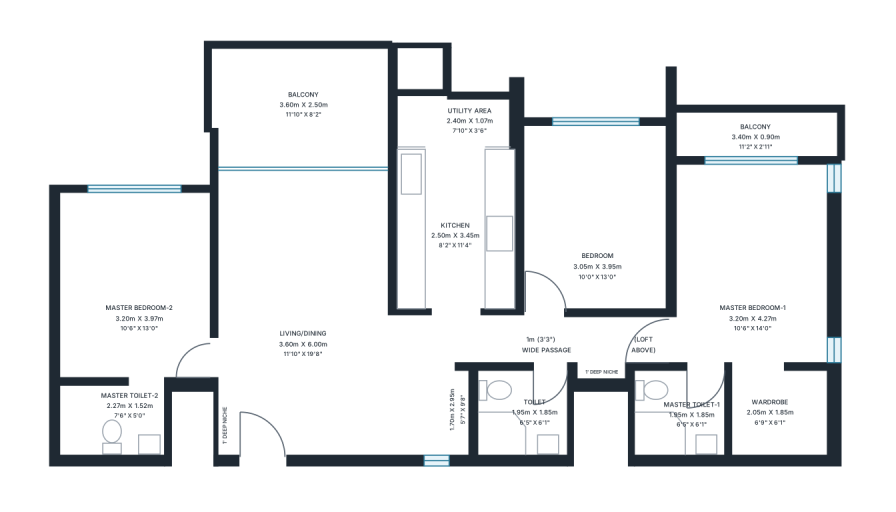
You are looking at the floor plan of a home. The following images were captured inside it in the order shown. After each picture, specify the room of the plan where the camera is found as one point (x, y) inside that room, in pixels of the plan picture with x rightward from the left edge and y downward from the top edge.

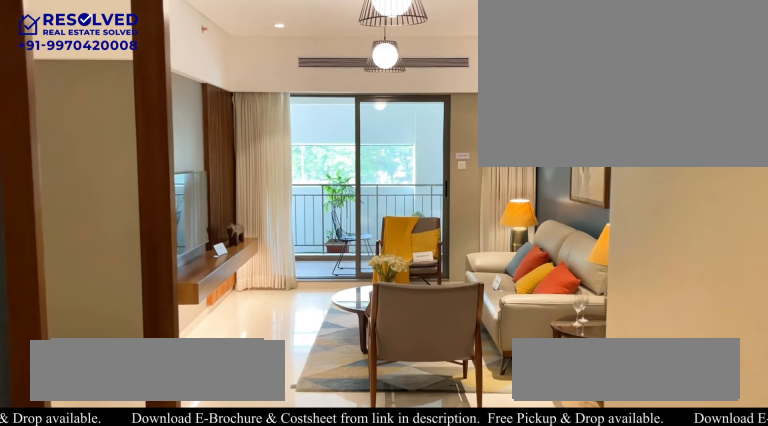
(328, 330)
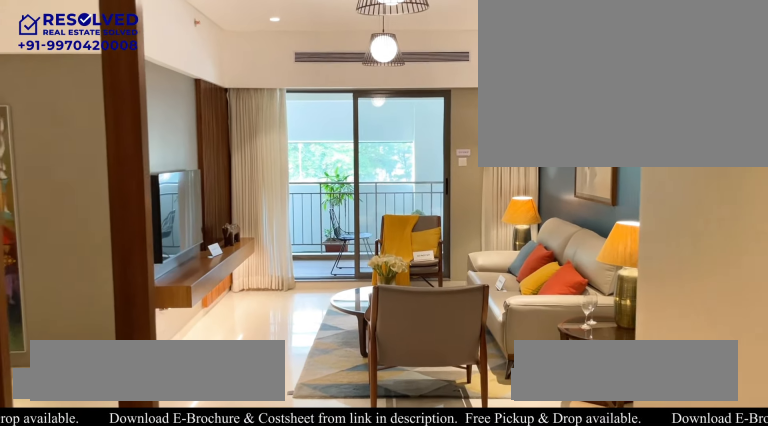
(328, 330)
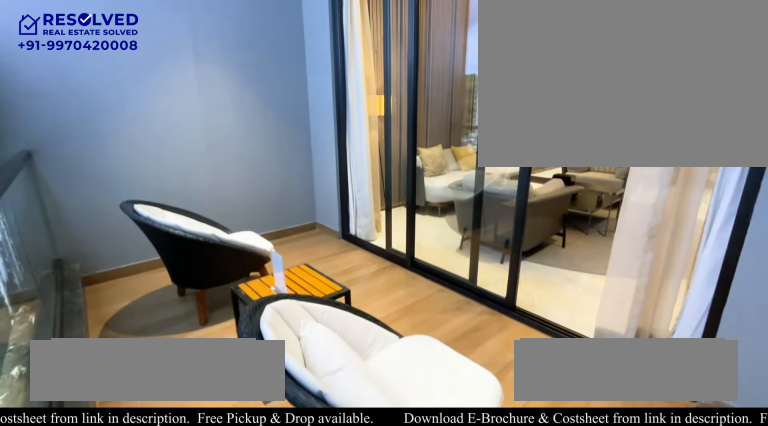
(301, 107)
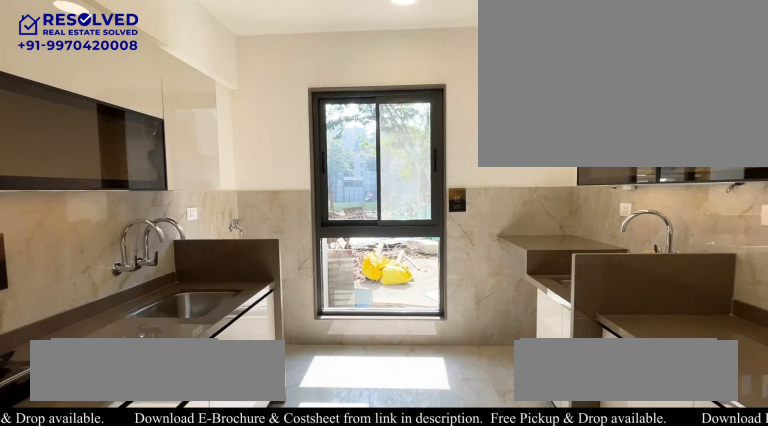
(455, 230)
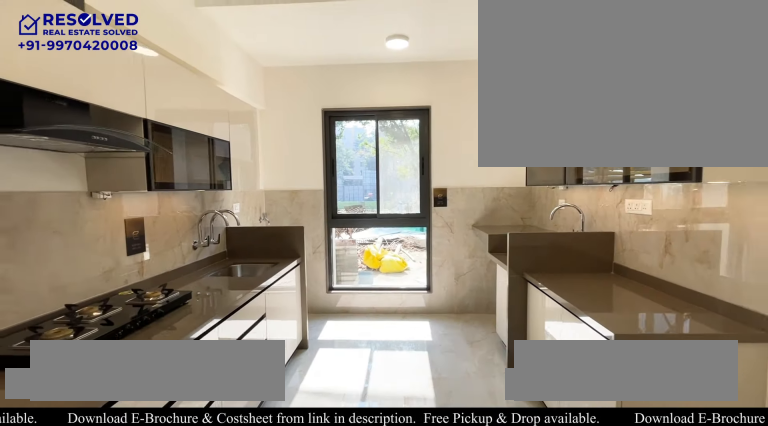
(455, 230)
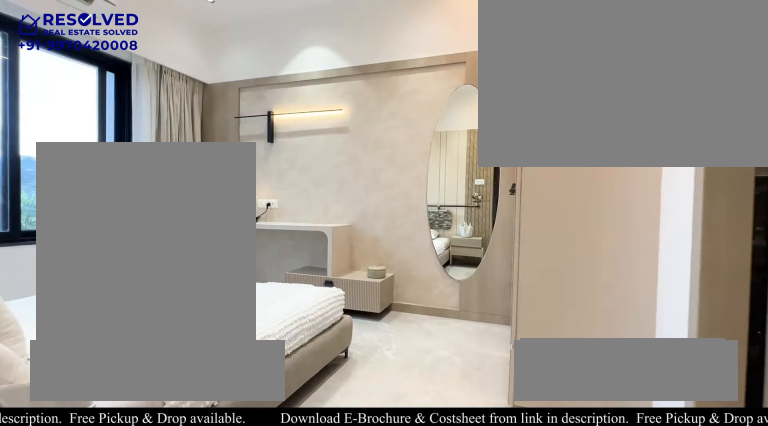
(595, 216)
